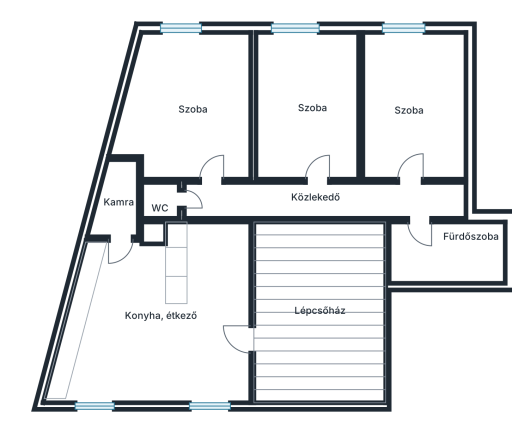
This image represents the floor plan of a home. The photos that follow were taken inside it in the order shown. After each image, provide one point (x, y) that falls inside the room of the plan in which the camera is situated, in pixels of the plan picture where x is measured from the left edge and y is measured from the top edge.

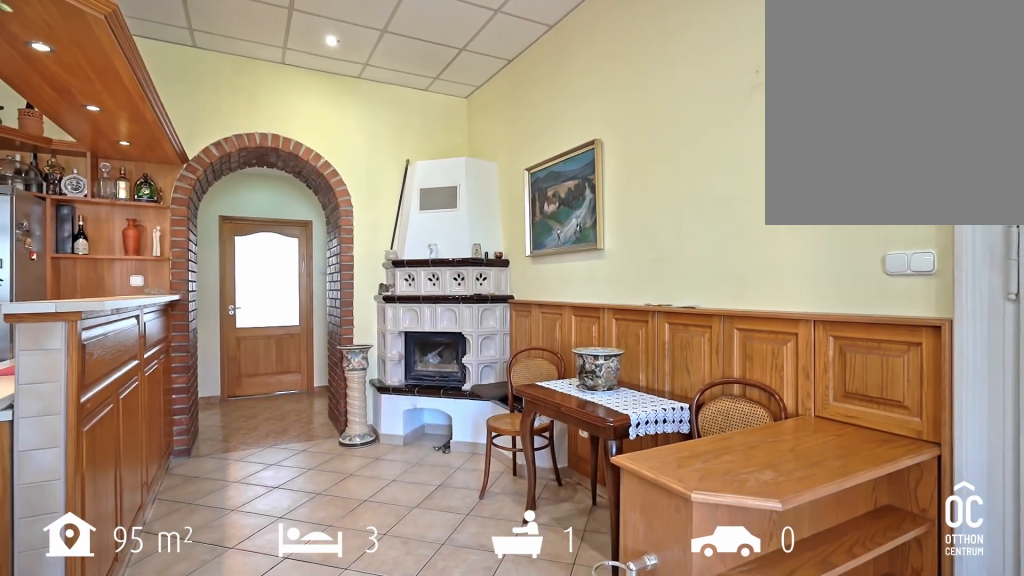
(164, 318)
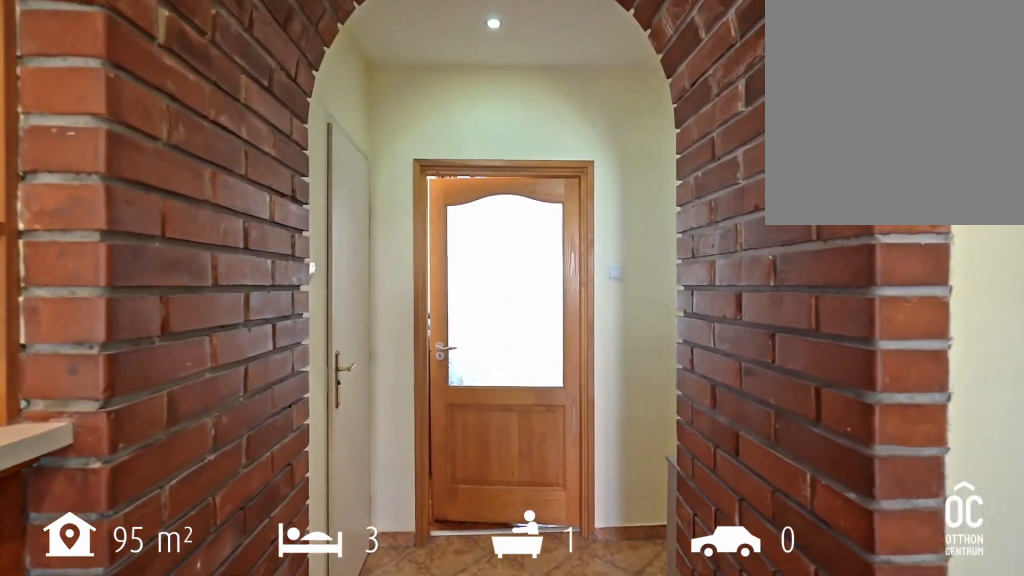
(164, 318)
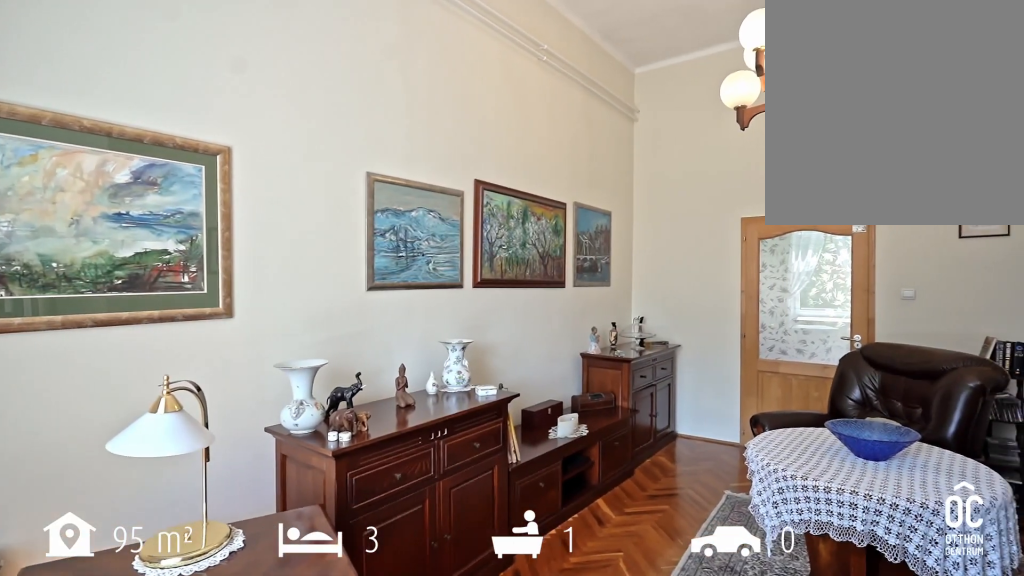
(192, 112)
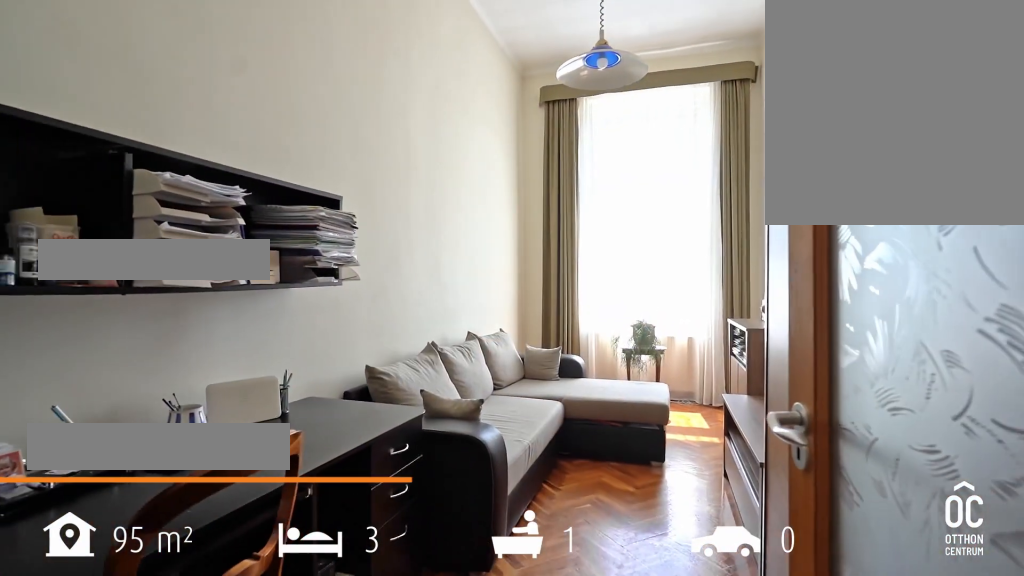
(306, 109)
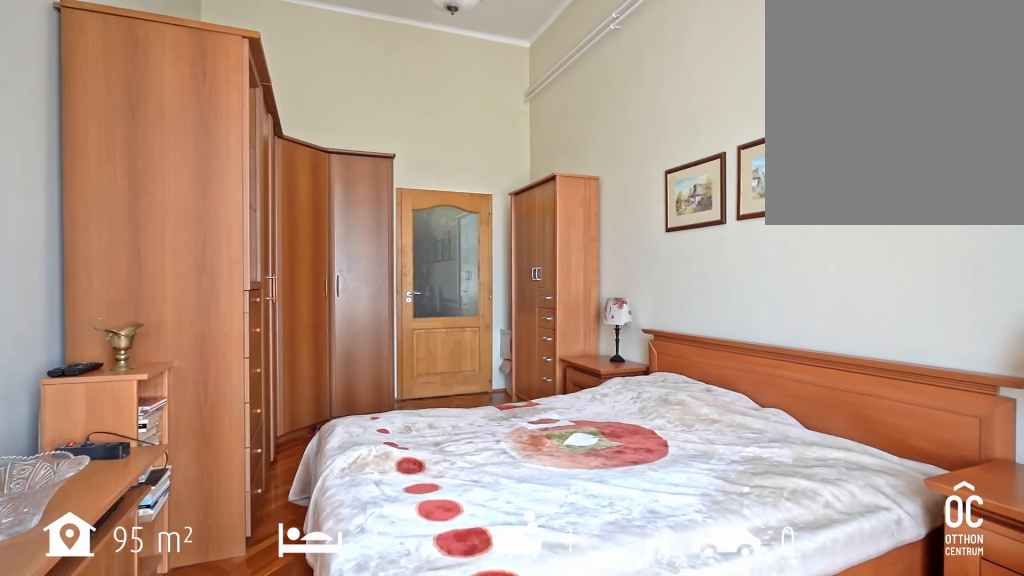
(409, 104)
